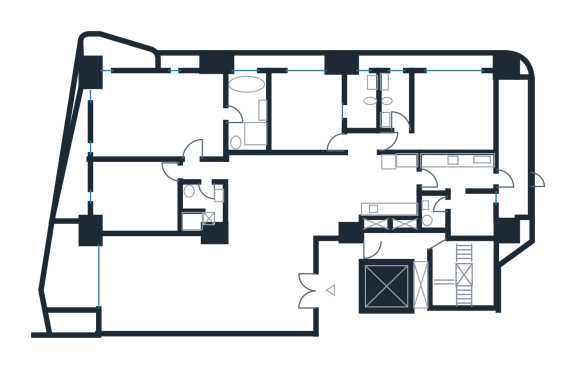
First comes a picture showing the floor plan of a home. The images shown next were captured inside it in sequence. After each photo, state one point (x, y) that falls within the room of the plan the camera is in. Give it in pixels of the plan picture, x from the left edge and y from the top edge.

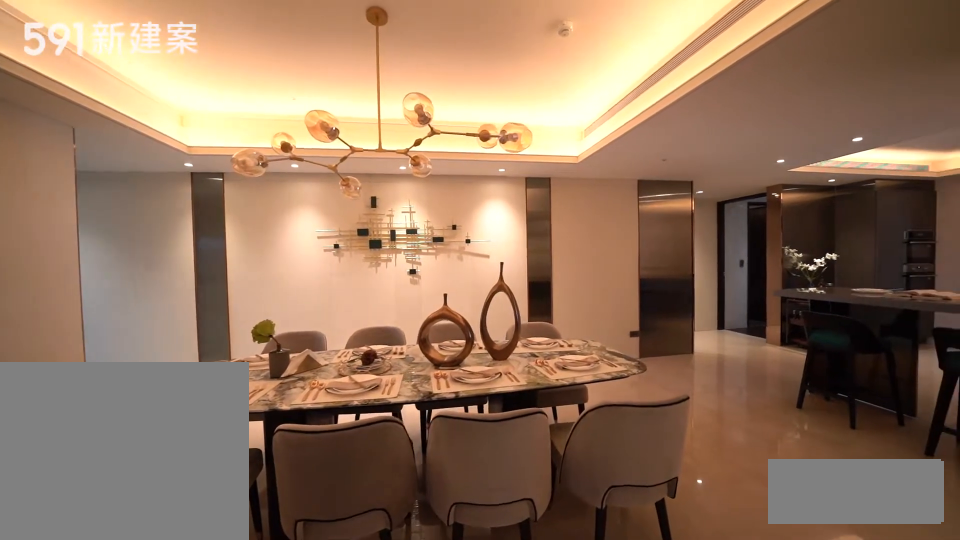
(288, 197)
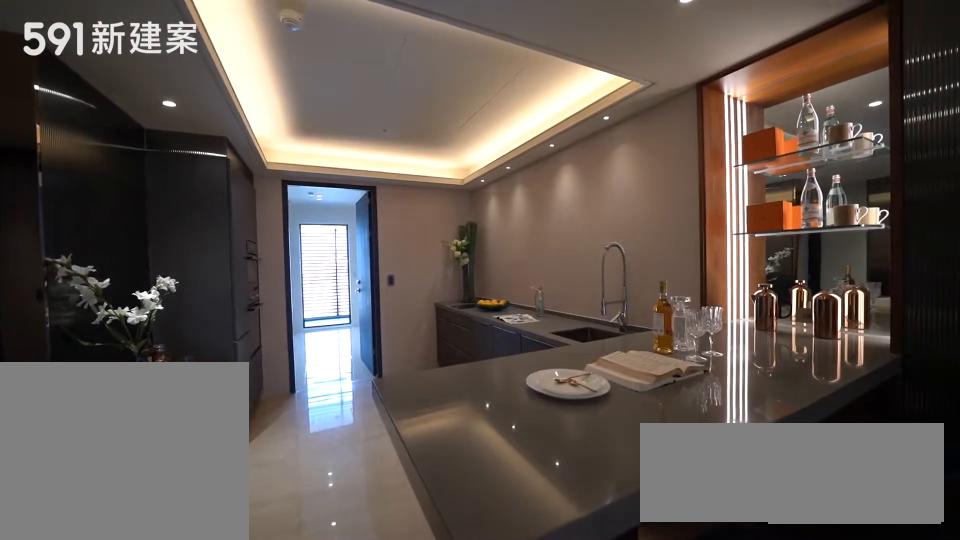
(393, 184)
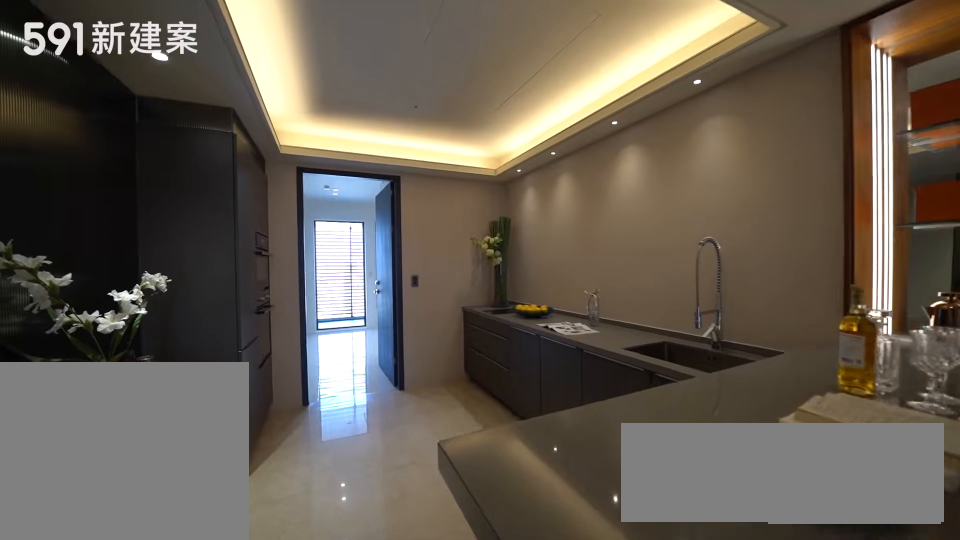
(393, 184)
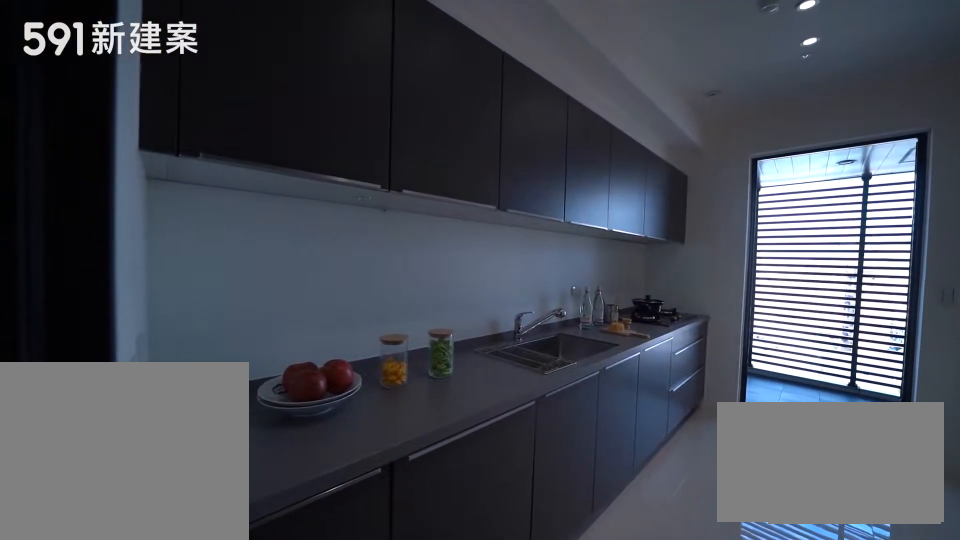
(464, 171)
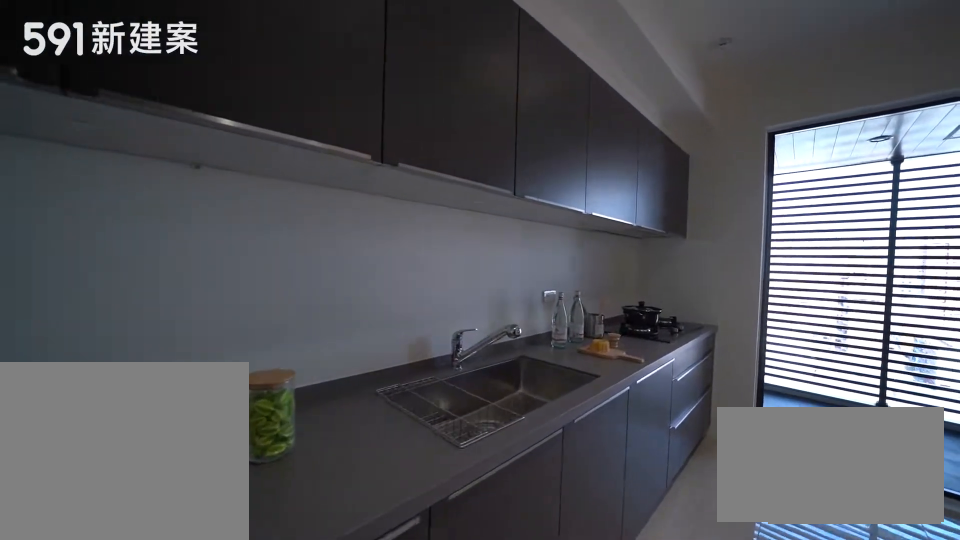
(464, 171)
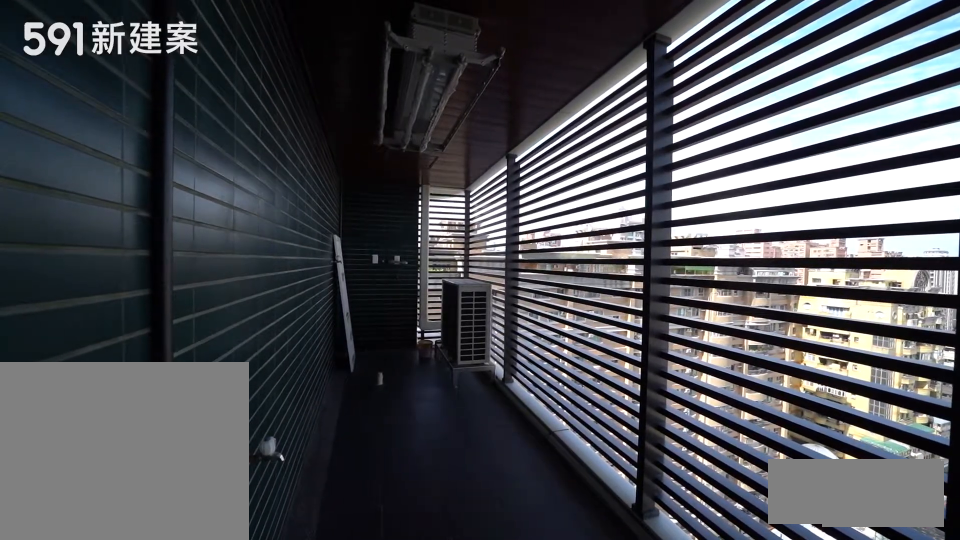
(515, 145)
